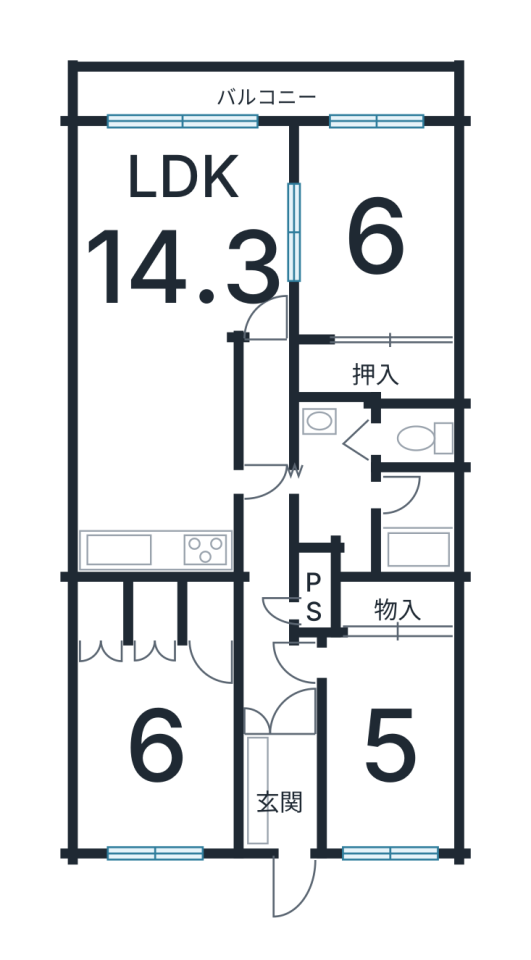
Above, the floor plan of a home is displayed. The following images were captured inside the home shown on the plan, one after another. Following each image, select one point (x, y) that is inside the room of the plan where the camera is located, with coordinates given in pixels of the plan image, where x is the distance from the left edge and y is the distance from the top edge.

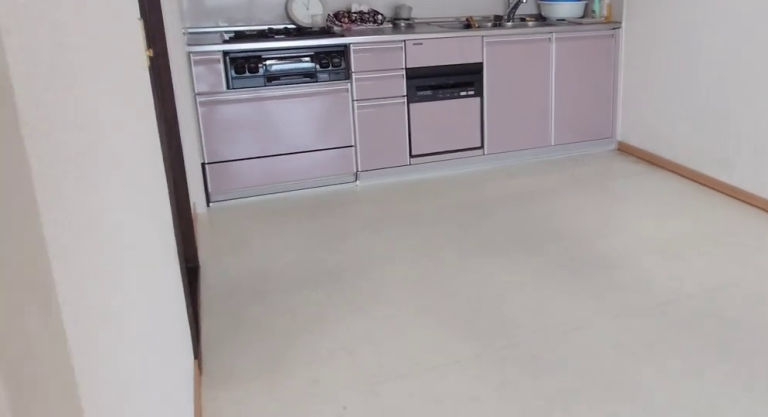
(152, 485)
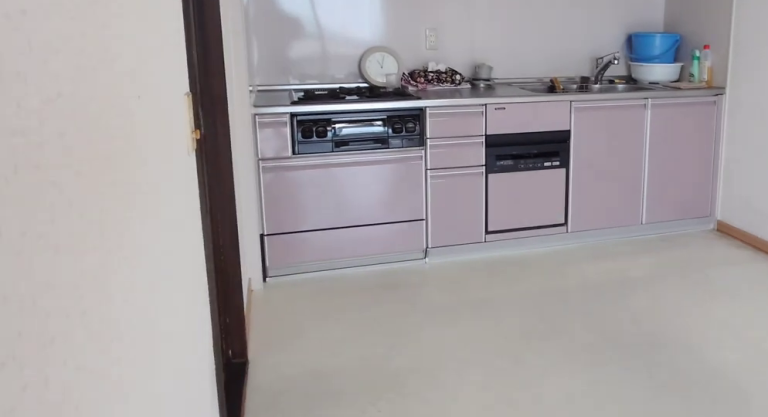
(152, 485)
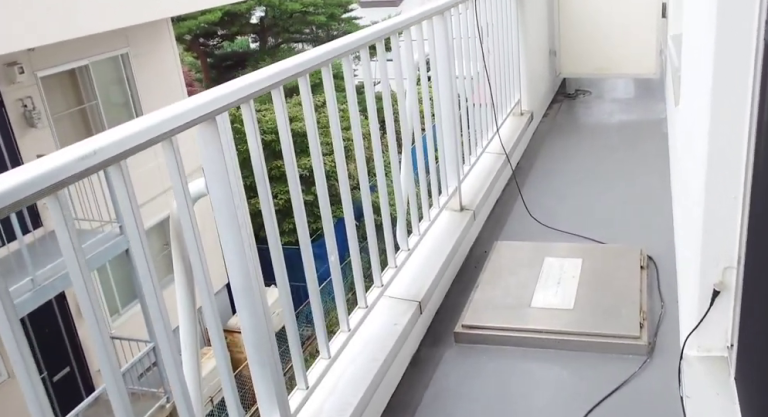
(265, 95)
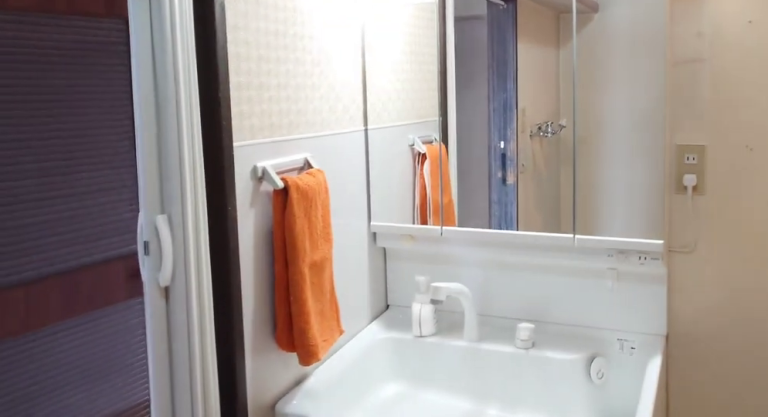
(318, 485)
